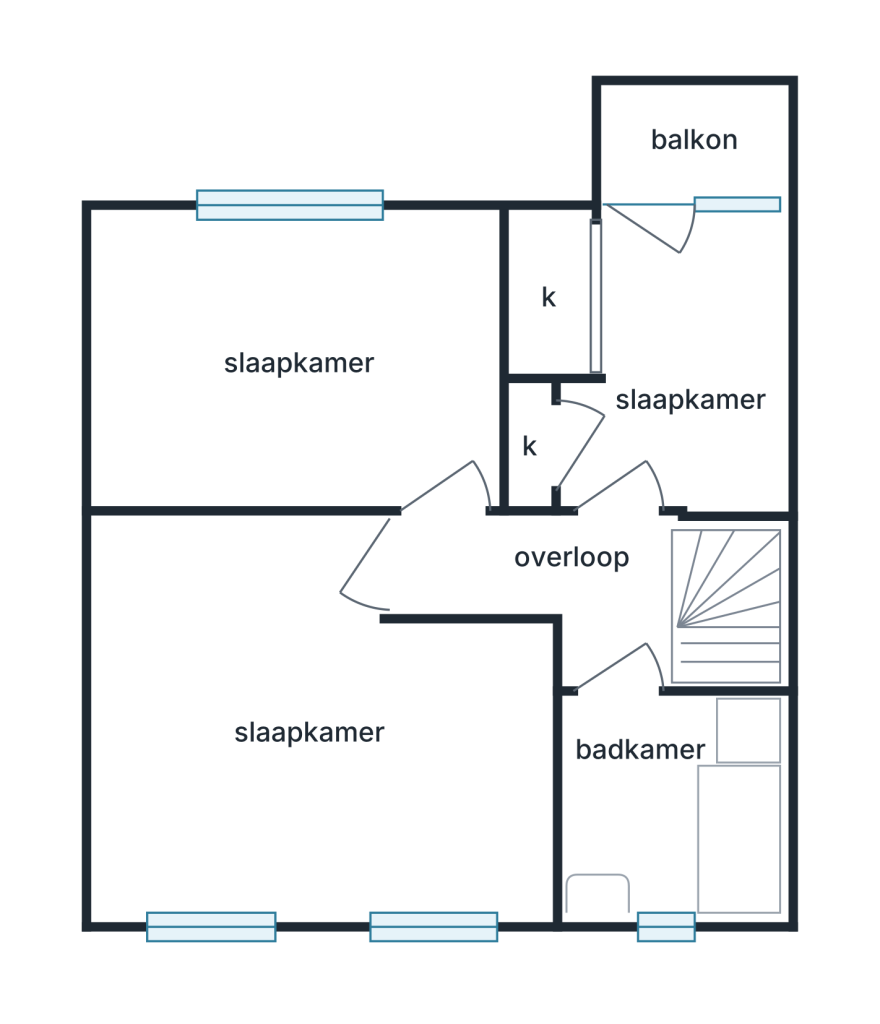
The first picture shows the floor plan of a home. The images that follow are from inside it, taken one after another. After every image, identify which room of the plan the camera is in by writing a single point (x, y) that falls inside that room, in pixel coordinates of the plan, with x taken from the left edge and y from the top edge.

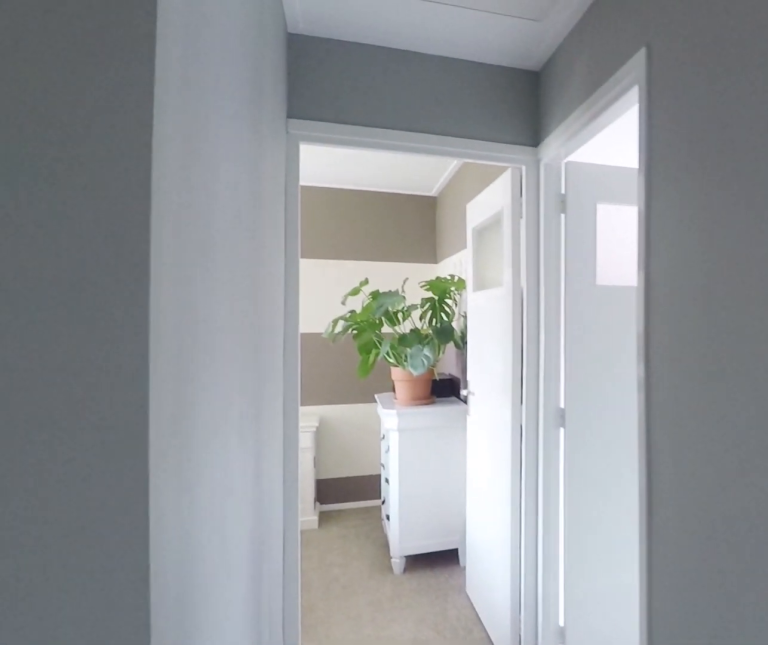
(583, 588)
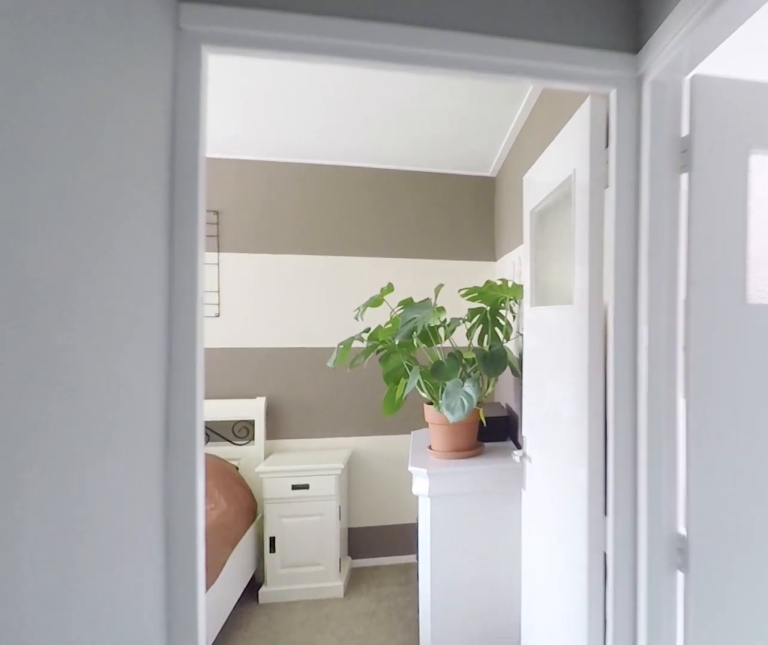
(583, 588)
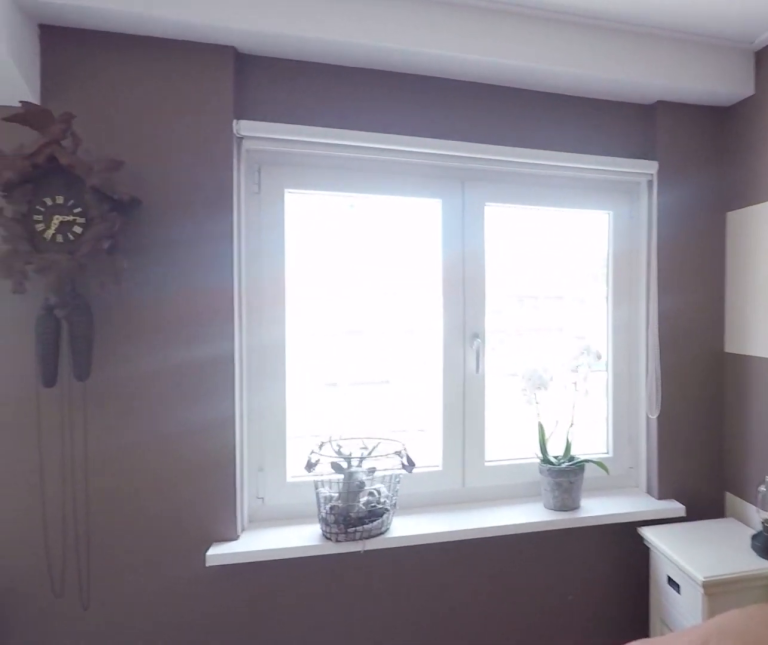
(450, 776)
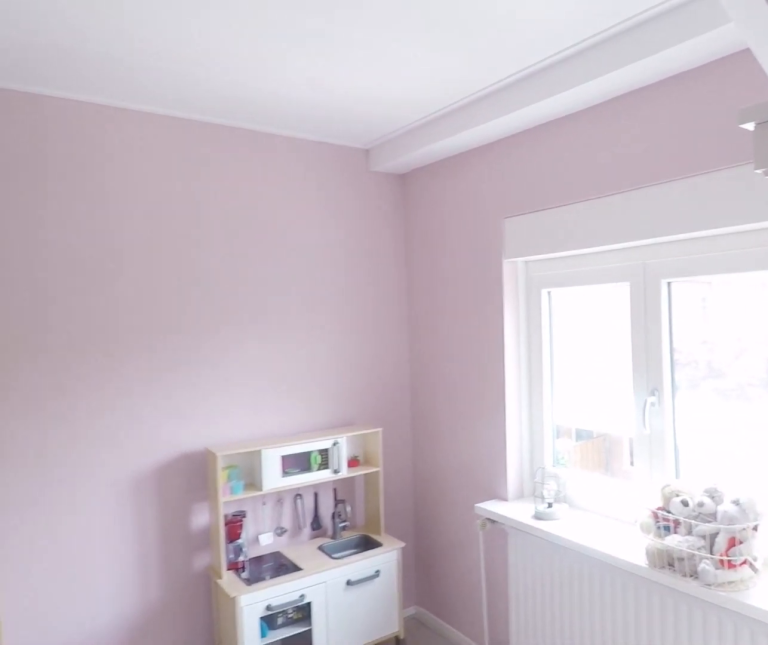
(487, 371)
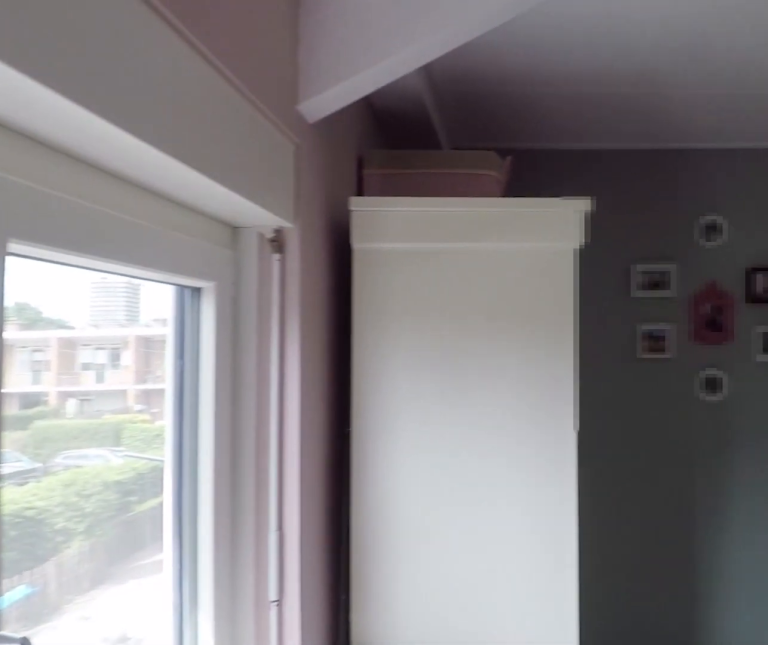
(487, 371)
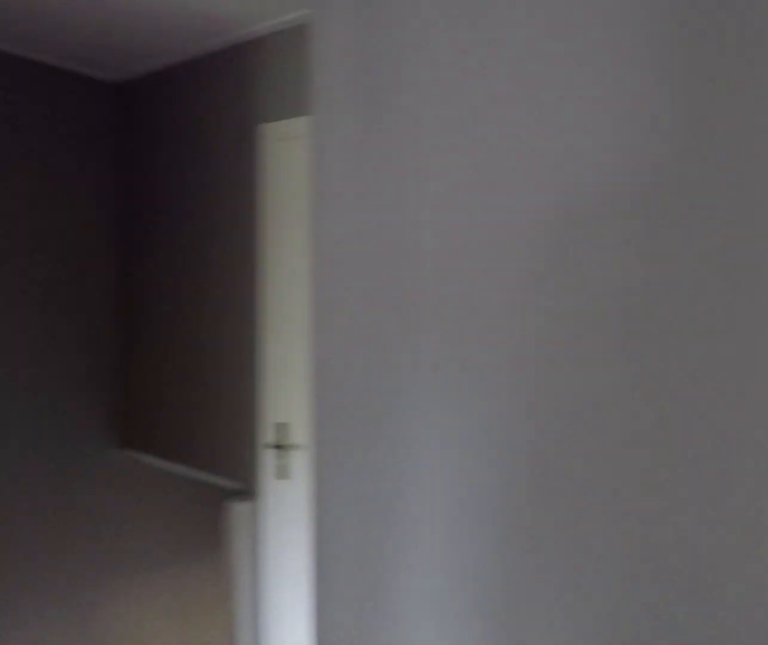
(583, 587)
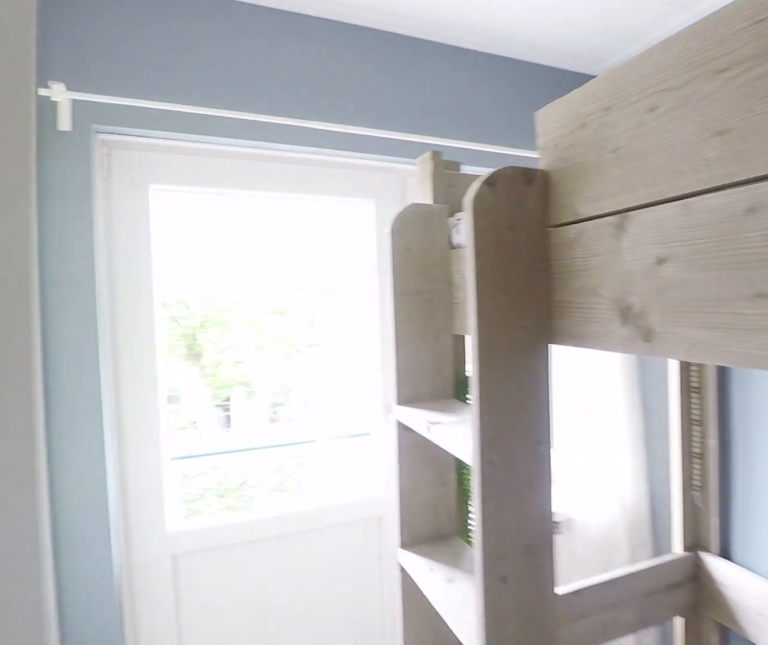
(682, 371)
